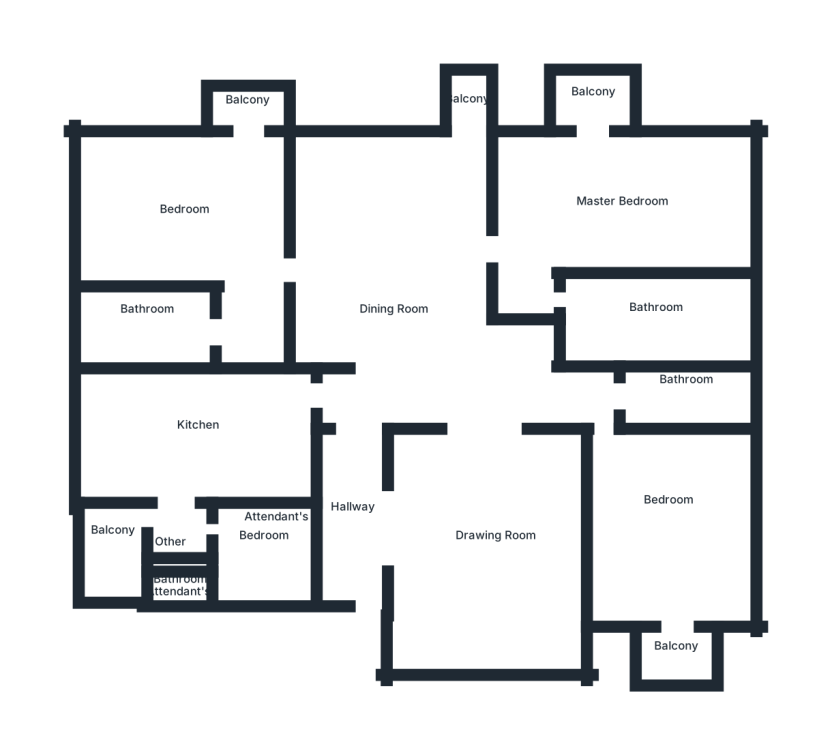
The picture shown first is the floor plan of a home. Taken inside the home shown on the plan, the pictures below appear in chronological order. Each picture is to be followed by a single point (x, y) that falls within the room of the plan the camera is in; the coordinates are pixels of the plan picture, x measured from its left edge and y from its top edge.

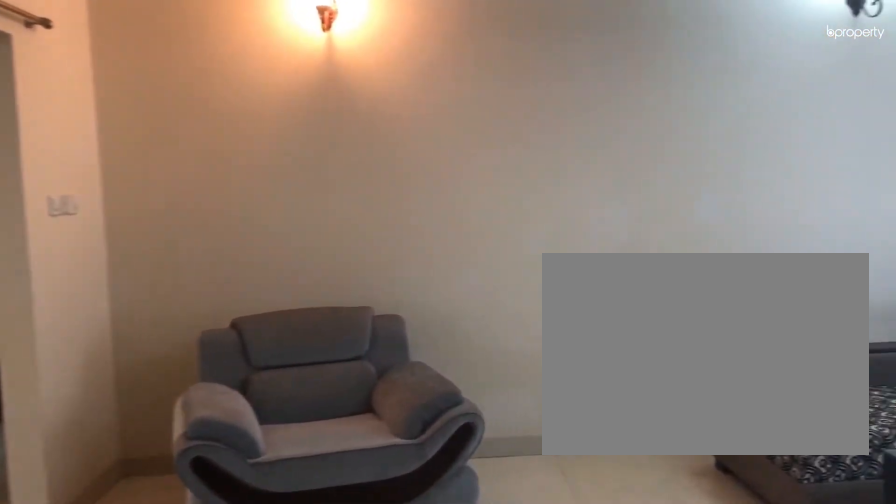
(483, 542)
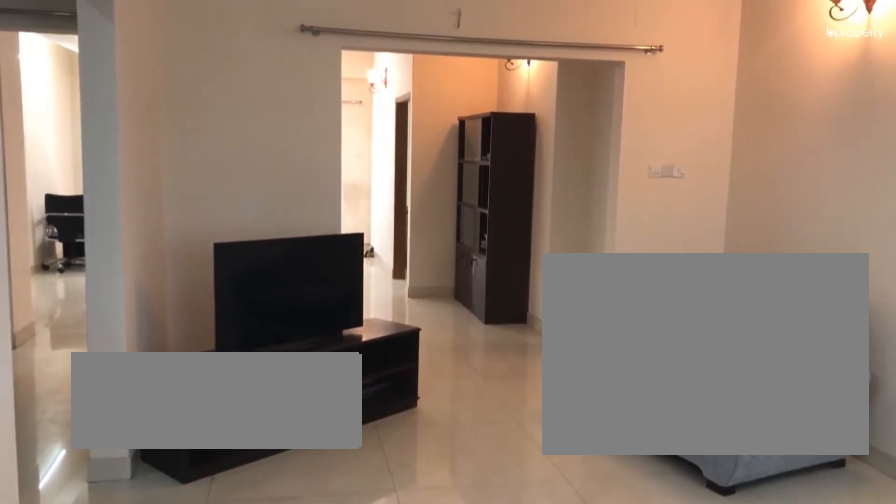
(478, 542)
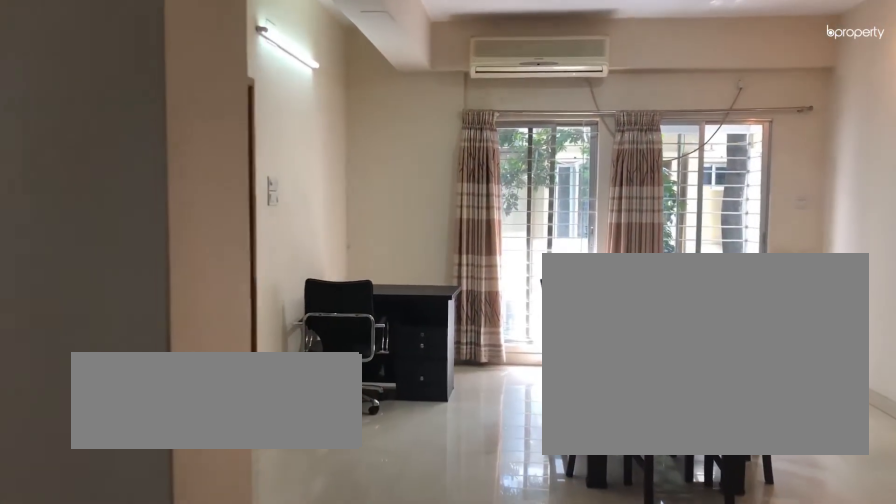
(386, 382)
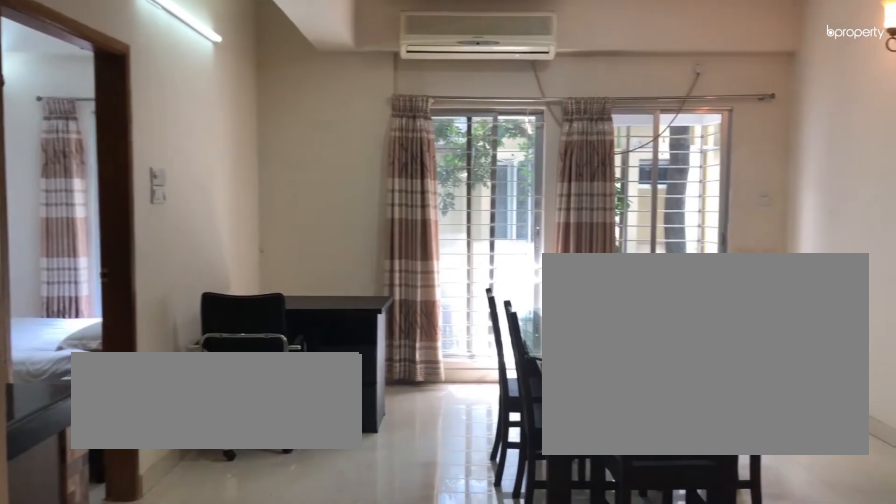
(393, 256)
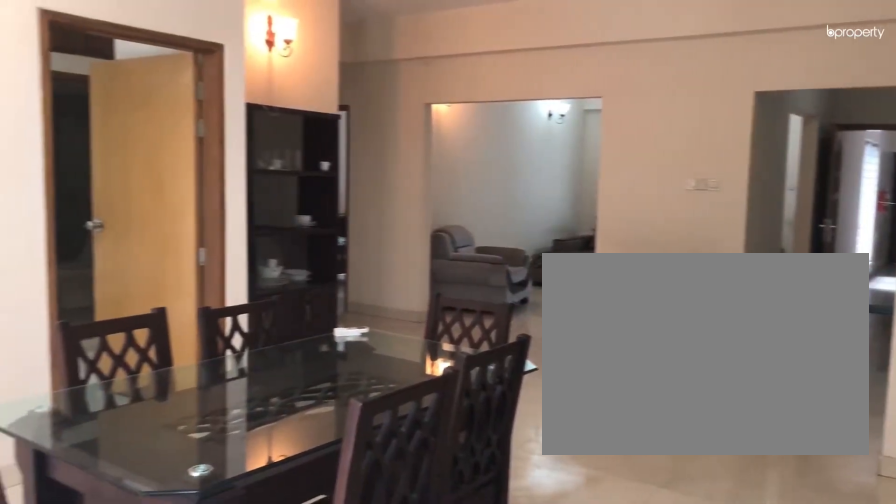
(393, 256)
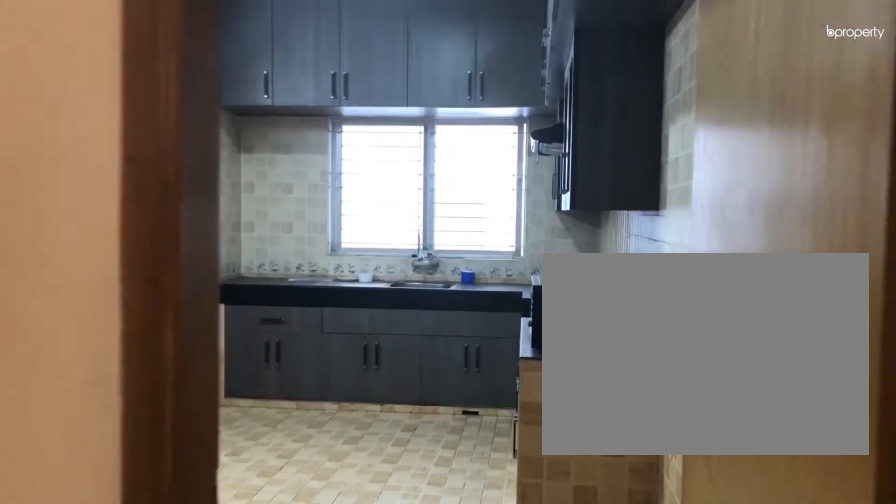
(316, 394)
